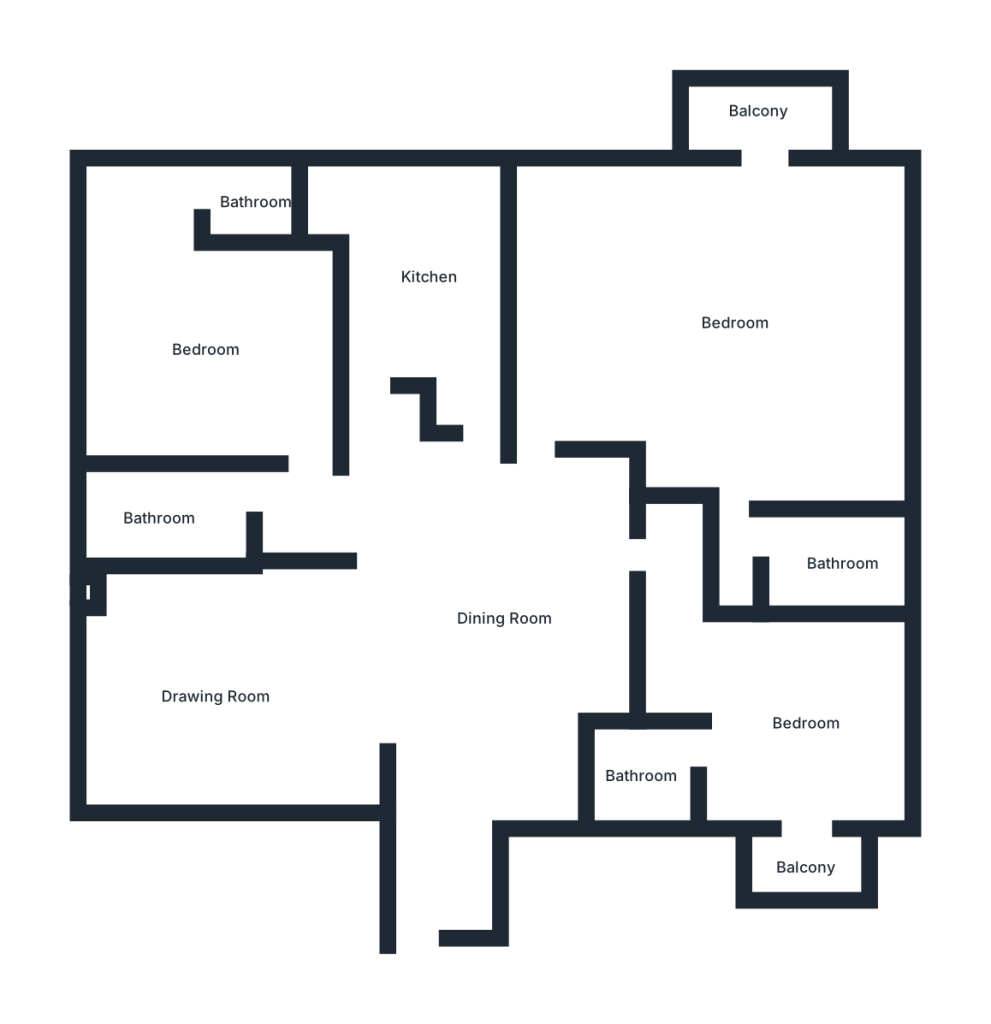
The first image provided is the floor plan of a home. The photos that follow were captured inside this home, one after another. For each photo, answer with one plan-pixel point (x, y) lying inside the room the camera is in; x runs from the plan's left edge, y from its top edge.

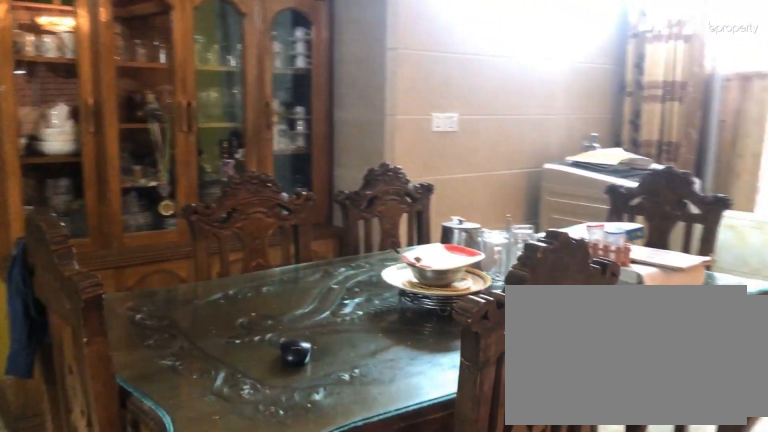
(505, 618)
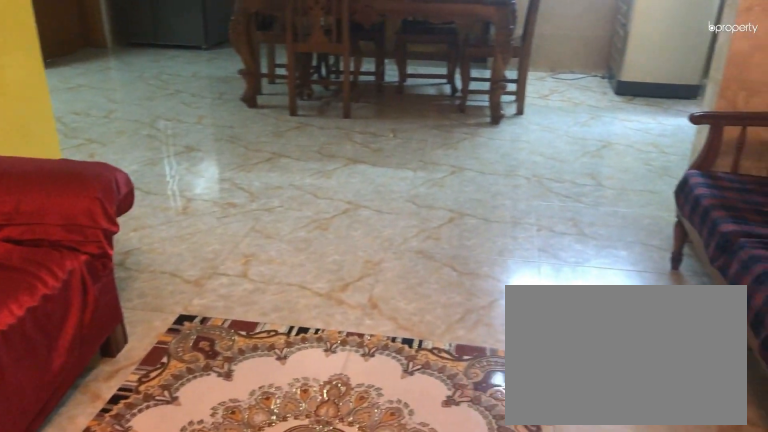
(218, 695)
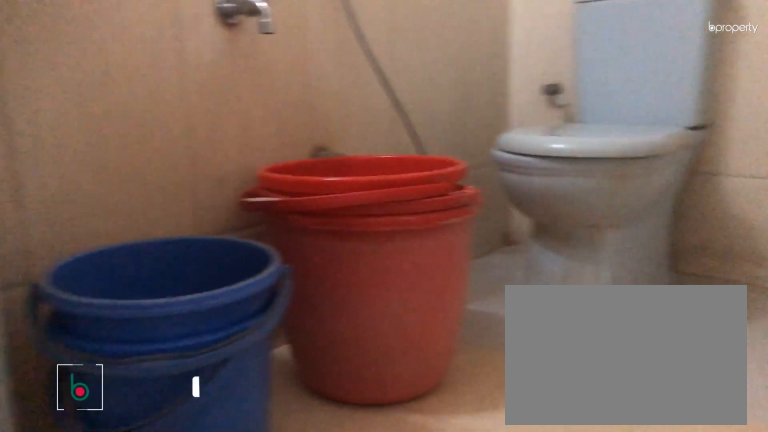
(161, 518)
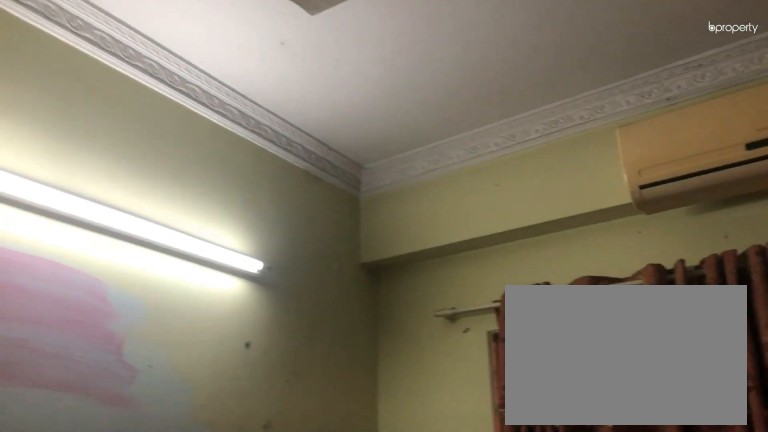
(208, 350)
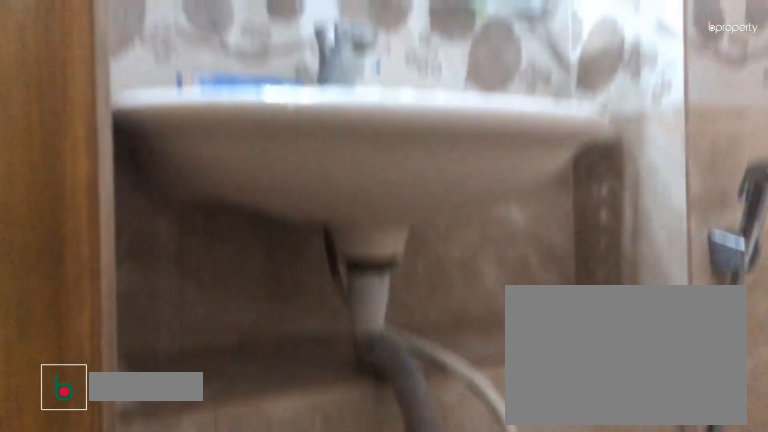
(254, 202)
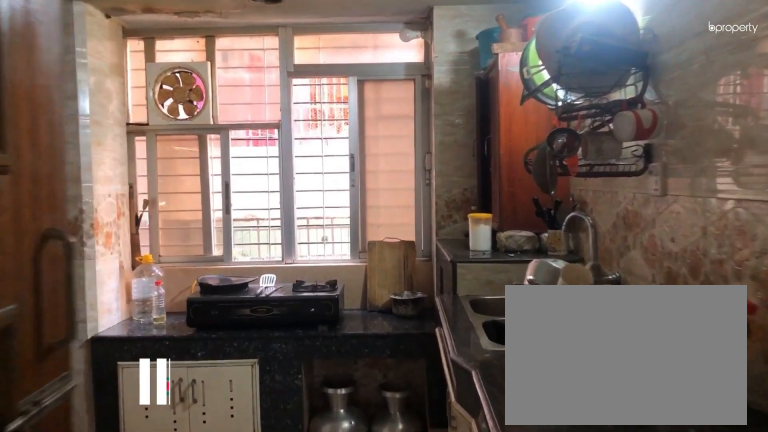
(430, 281)
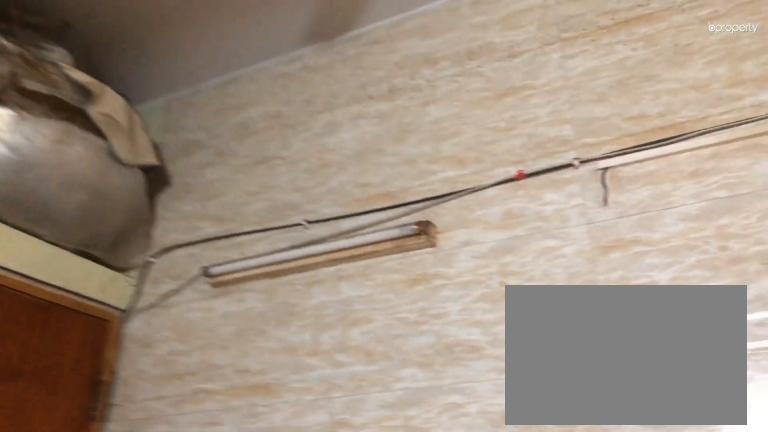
(429, 277)
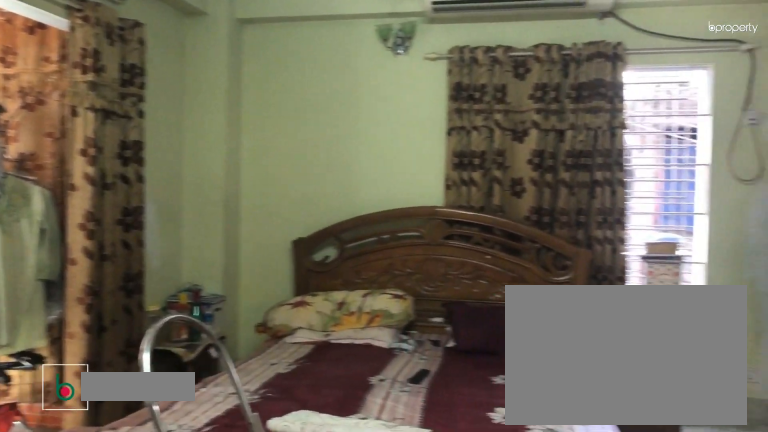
(738, 322)
